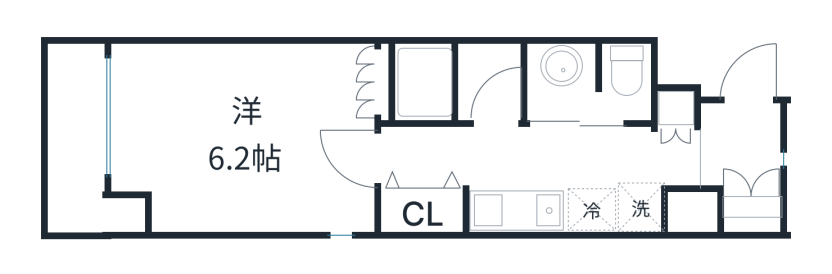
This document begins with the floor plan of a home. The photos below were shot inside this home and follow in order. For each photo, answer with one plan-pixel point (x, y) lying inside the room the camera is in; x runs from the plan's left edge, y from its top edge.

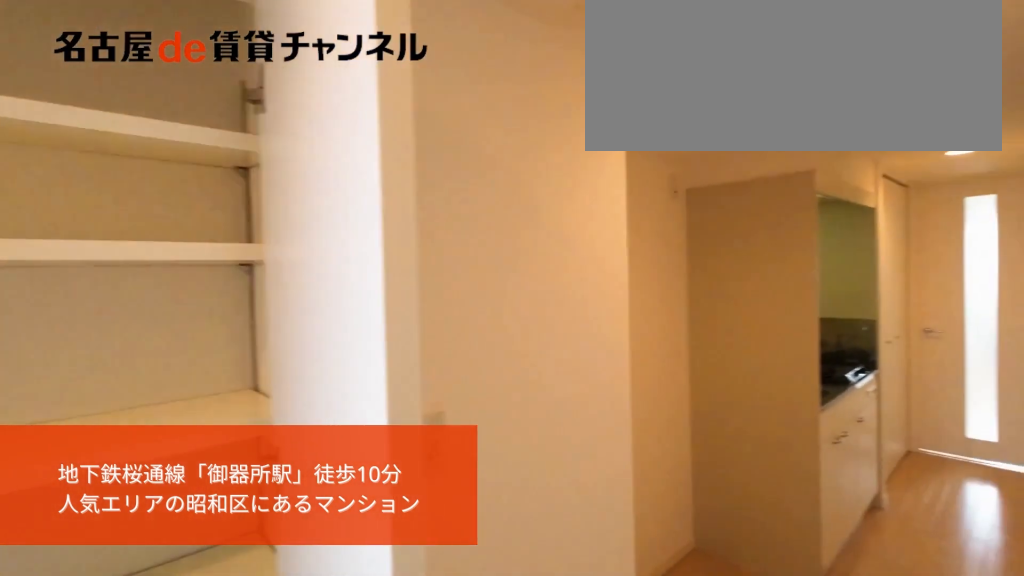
(740, 159)
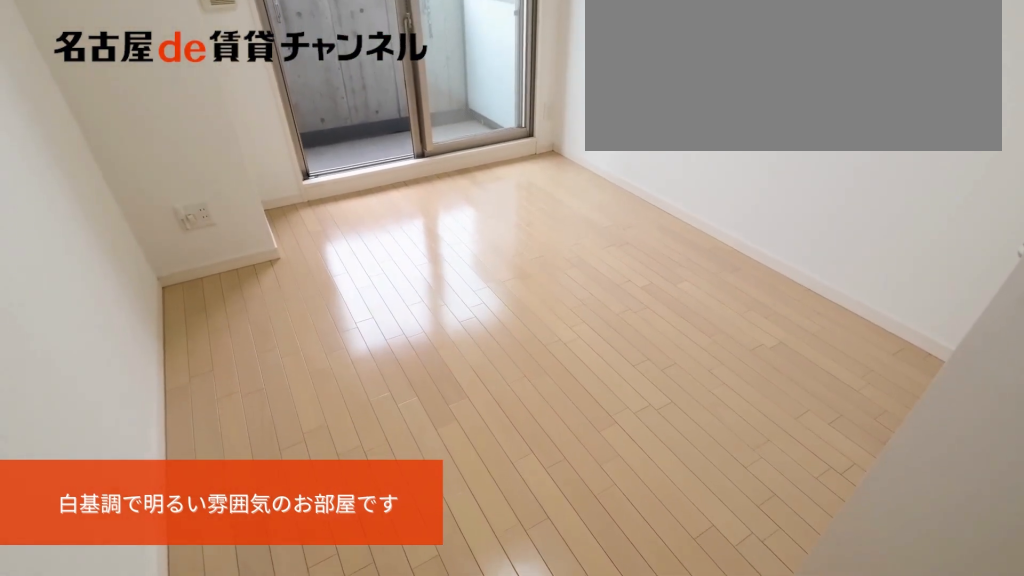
(242, 136)
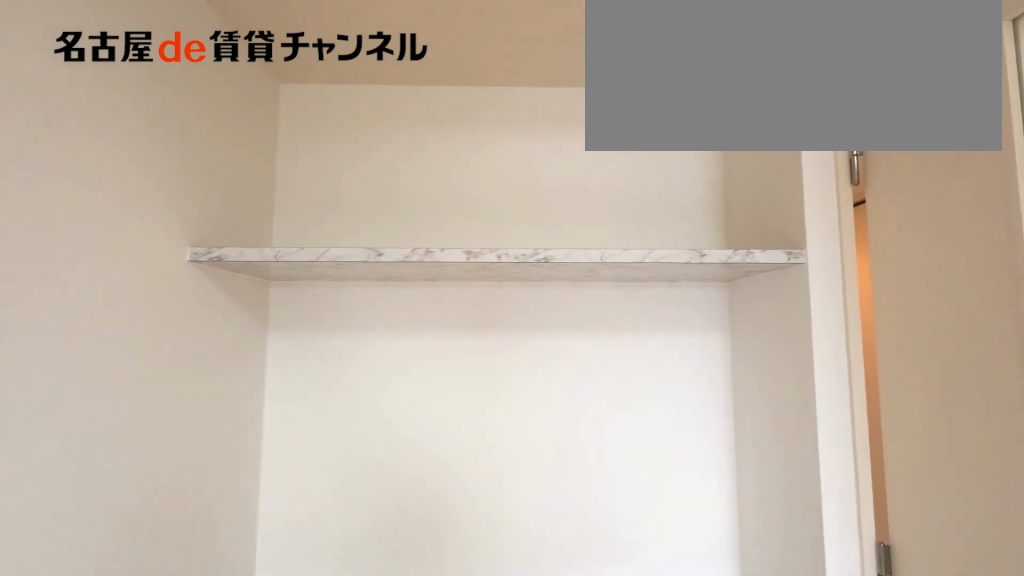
(242, 136)
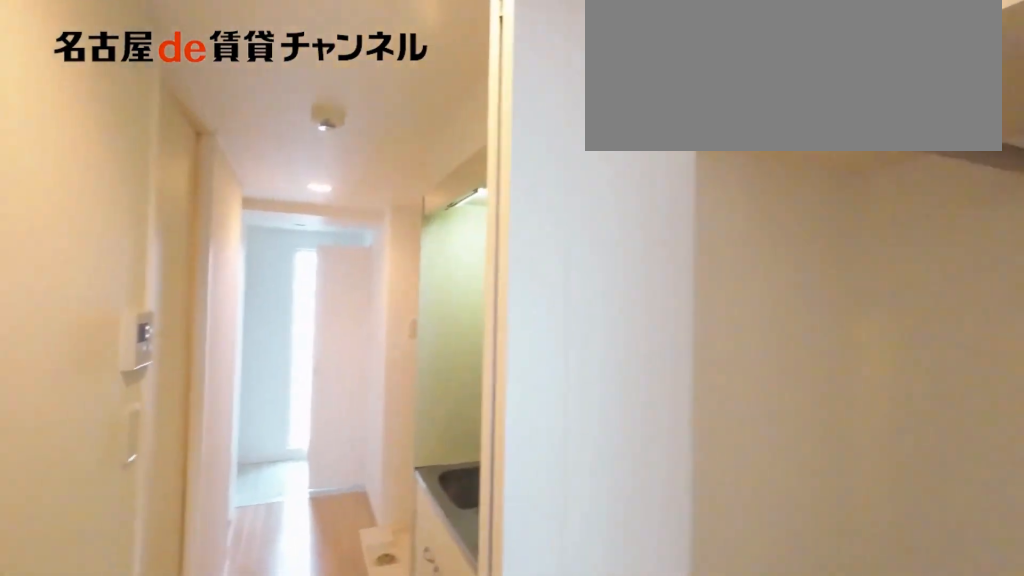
(424, 209)
